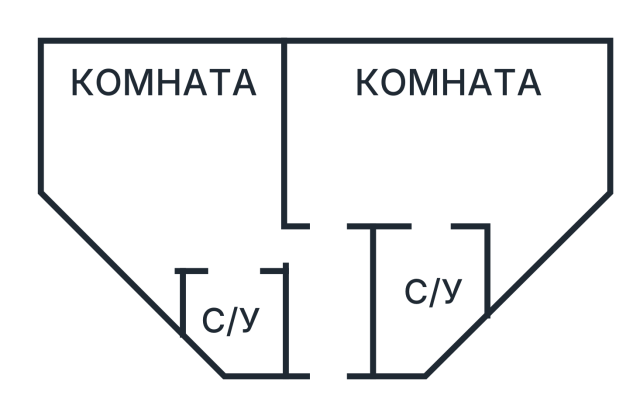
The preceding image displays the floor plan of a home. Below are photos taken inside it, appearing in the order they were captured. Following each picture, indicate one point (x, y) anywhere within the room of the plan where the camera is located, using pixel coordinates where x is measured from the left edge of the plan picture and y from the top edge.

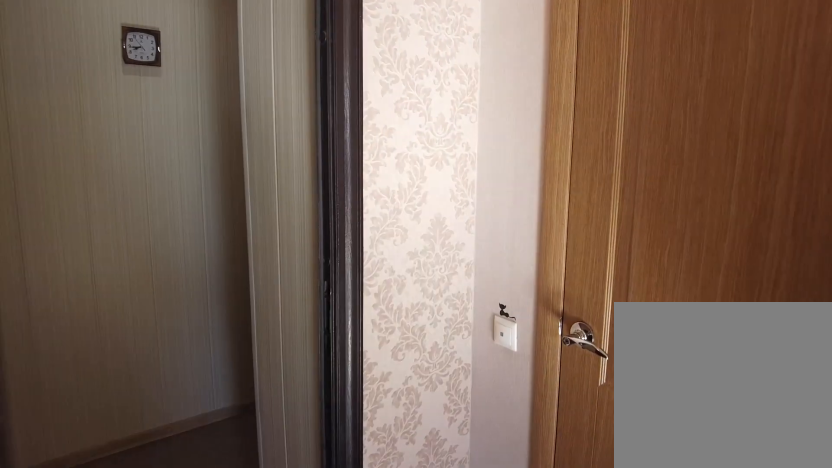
(268, 246)
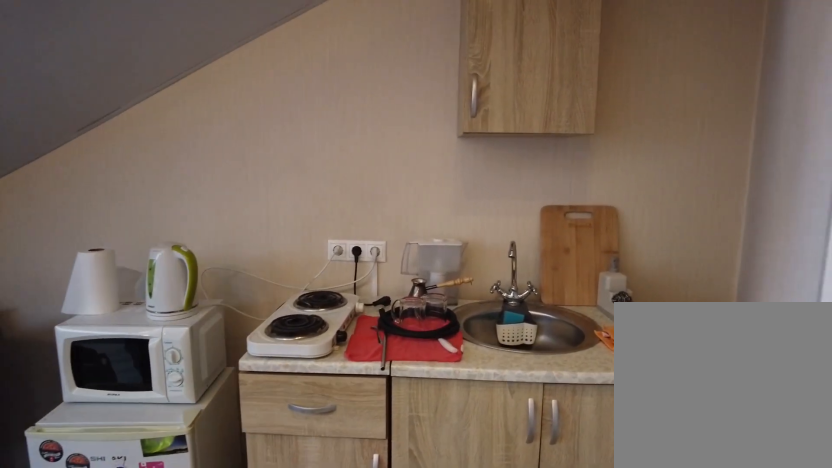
(359, 194)
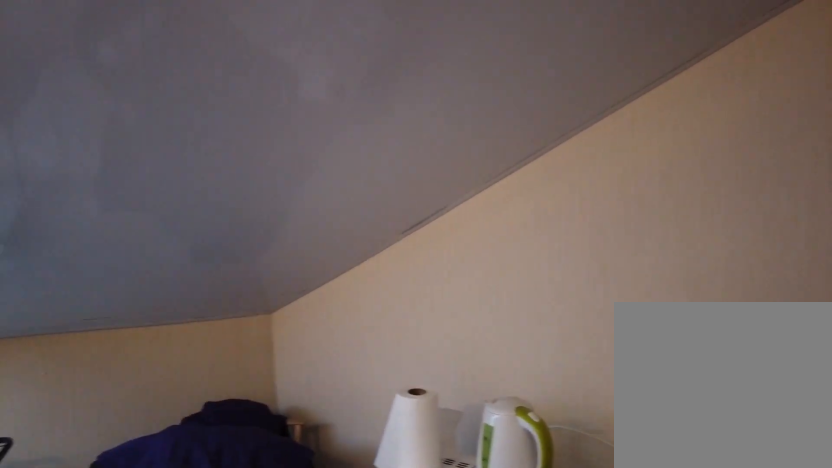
(359, 194)
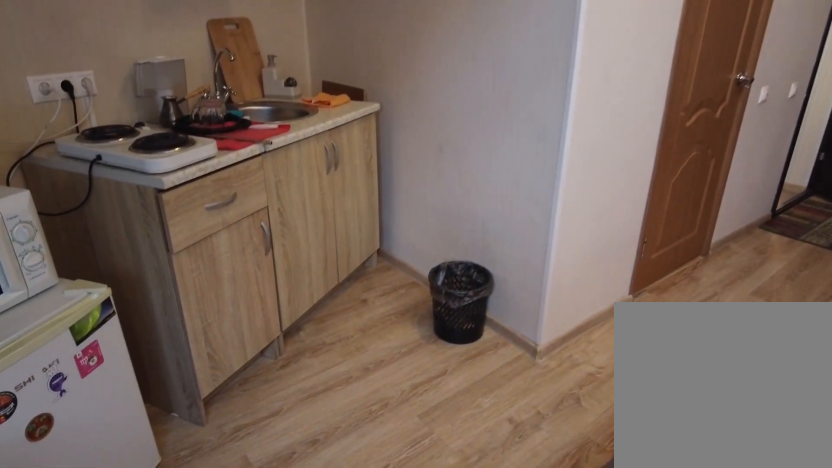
(578, 167)
